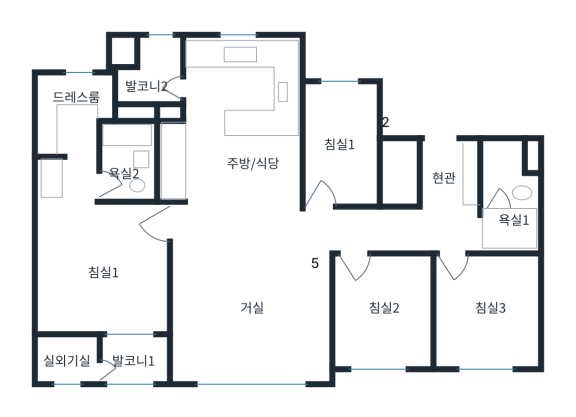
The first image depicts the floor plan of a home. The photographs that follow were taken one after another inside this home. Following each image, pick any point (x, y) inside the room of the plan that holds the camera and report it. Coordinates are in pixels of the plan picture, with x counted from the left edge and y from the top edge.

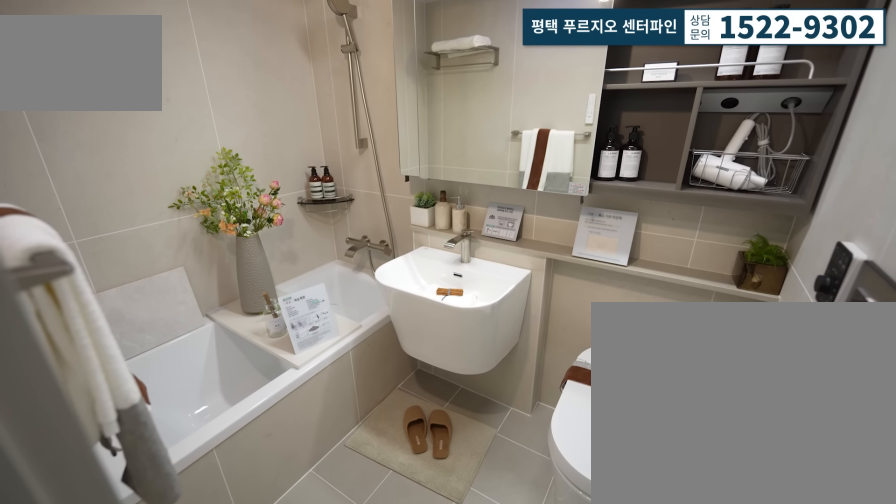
(142, 169)
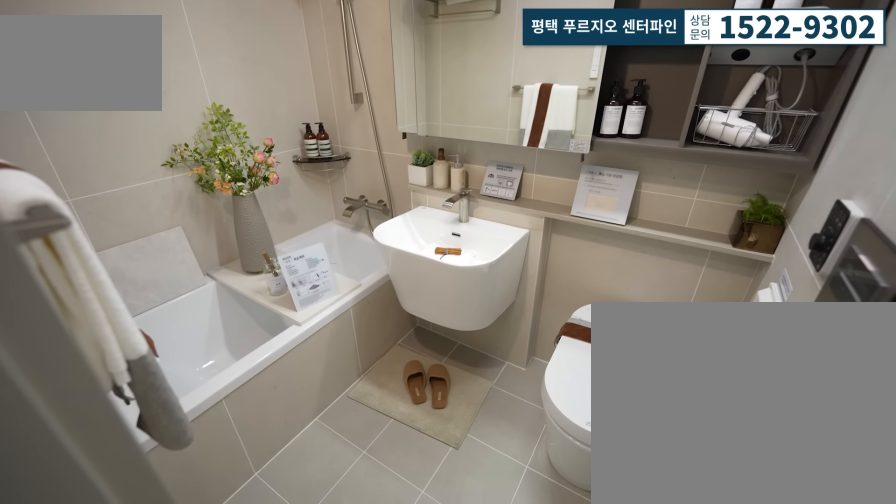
(126, 181)
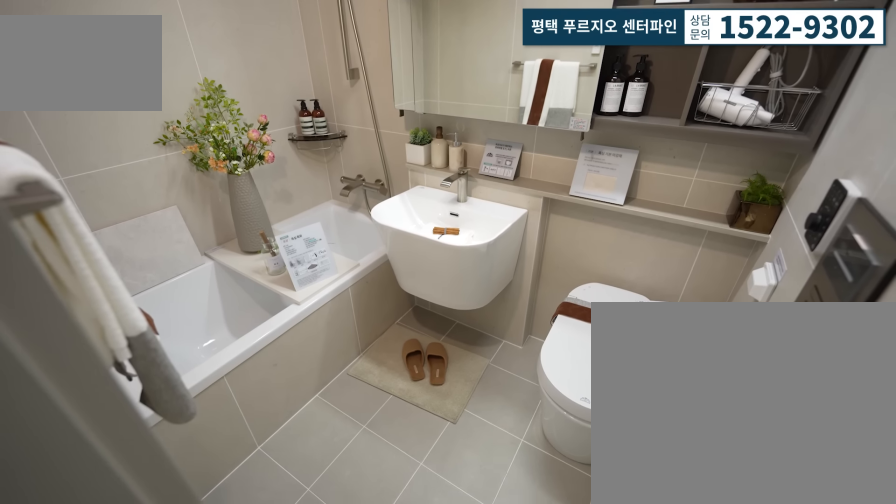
(143, 168)
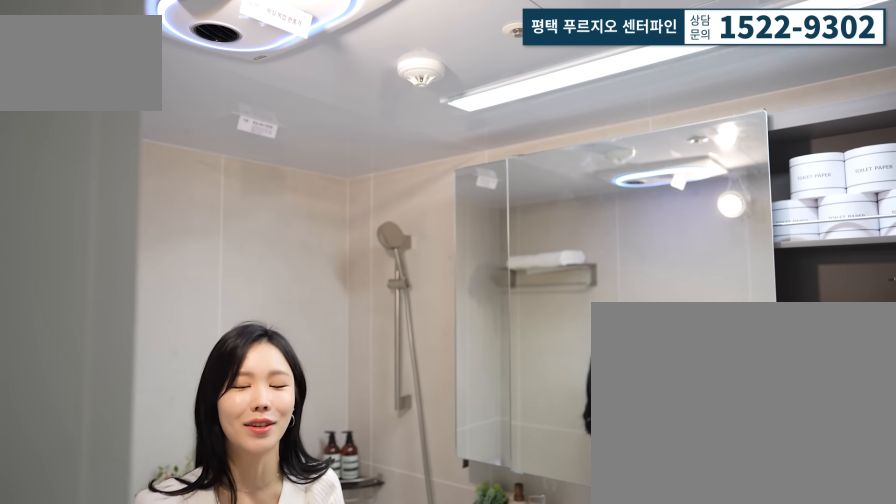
(127, 181)
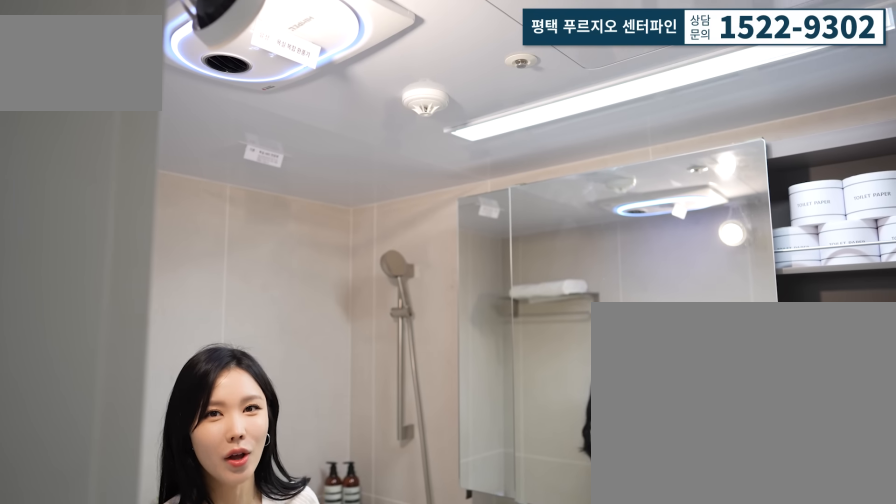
(142, 167)
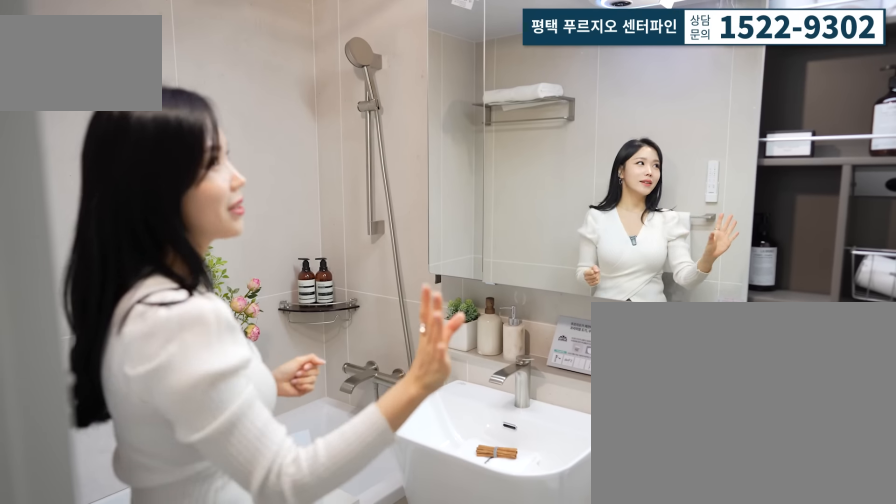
(126, 181)
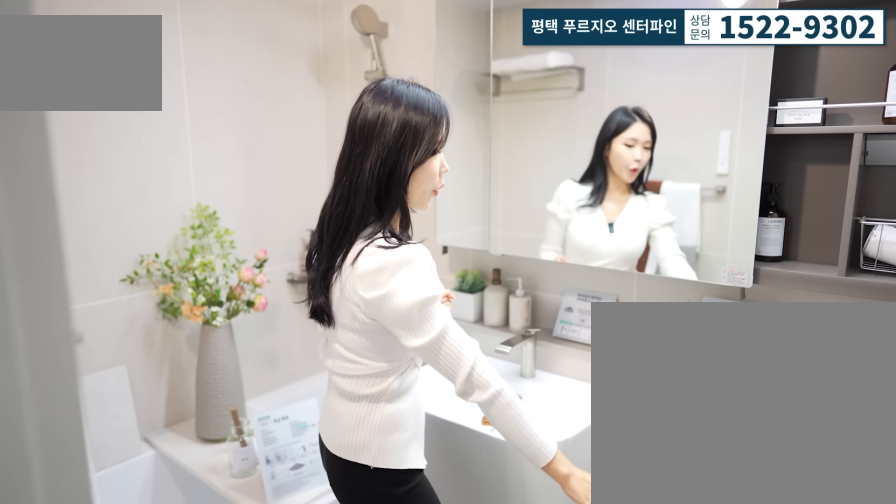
(126, 181)
